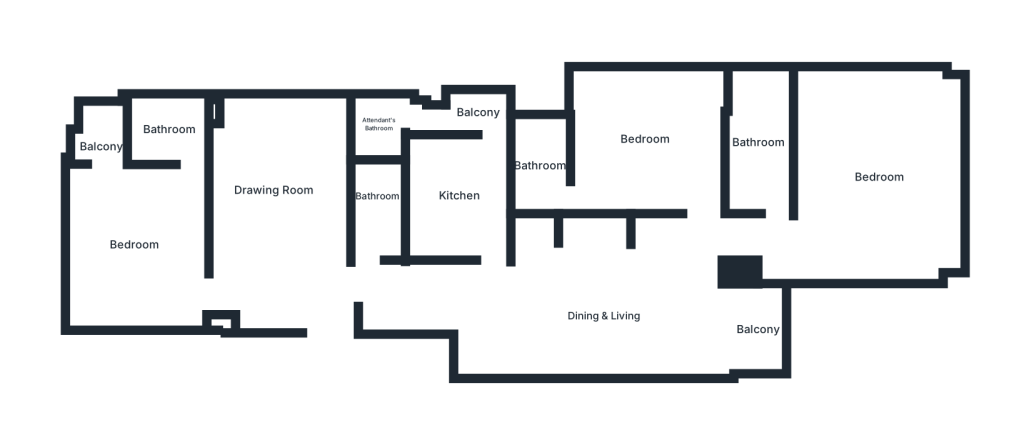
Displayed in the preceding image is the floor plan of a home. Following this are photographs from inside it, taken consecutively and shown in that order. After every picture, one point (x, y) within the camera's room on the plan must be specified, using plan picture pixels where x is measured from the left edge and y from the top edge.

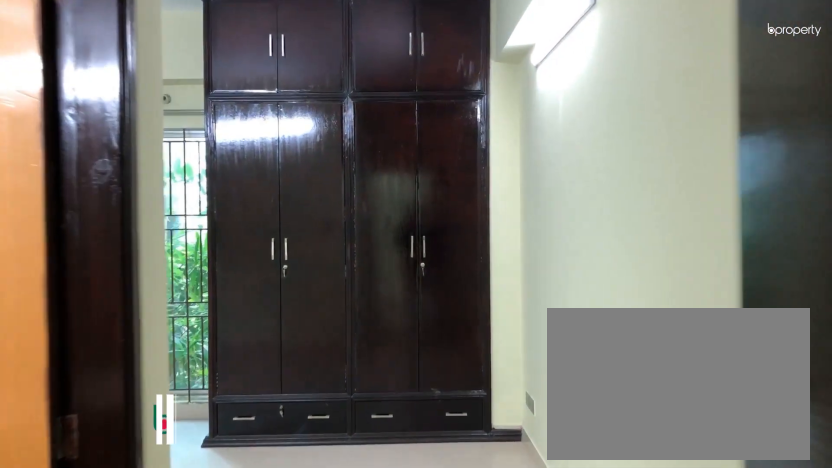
(849, 247)
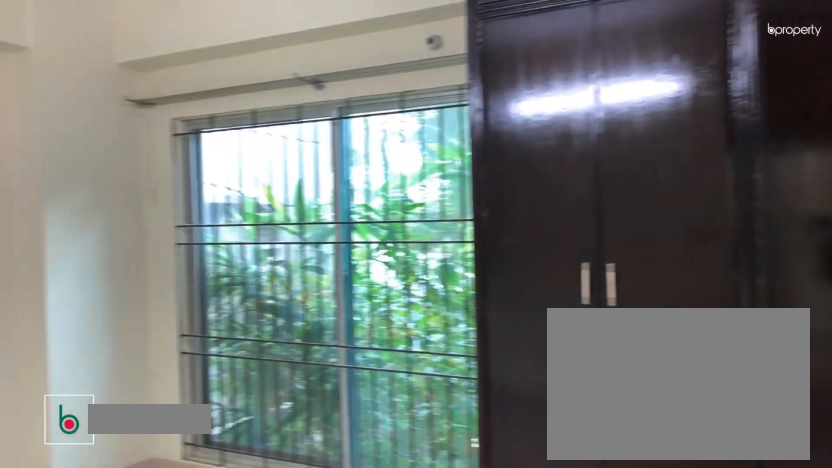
(877, 164)
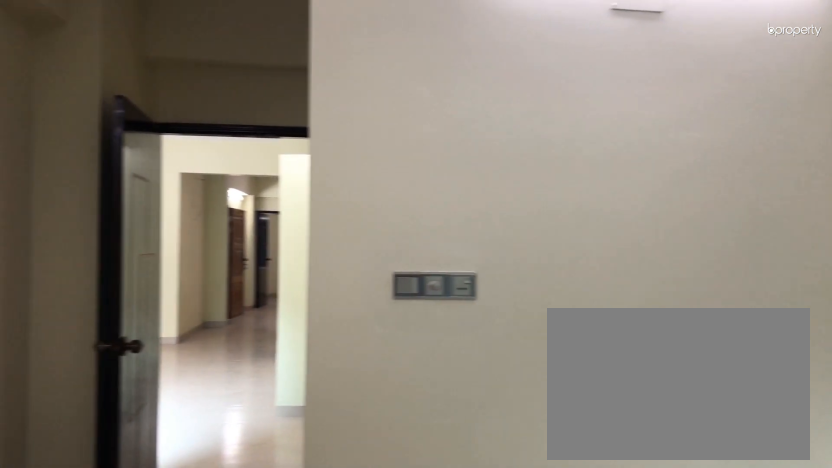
(877, 164)
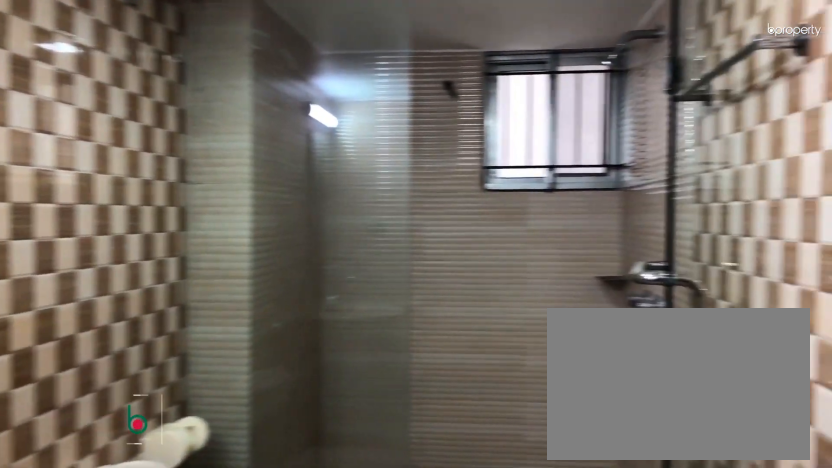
(761, 141)
